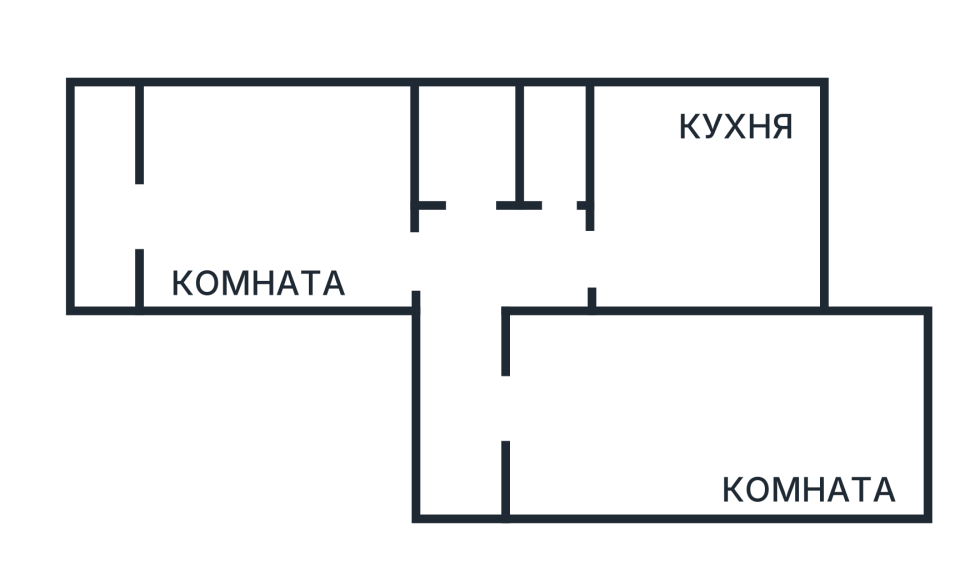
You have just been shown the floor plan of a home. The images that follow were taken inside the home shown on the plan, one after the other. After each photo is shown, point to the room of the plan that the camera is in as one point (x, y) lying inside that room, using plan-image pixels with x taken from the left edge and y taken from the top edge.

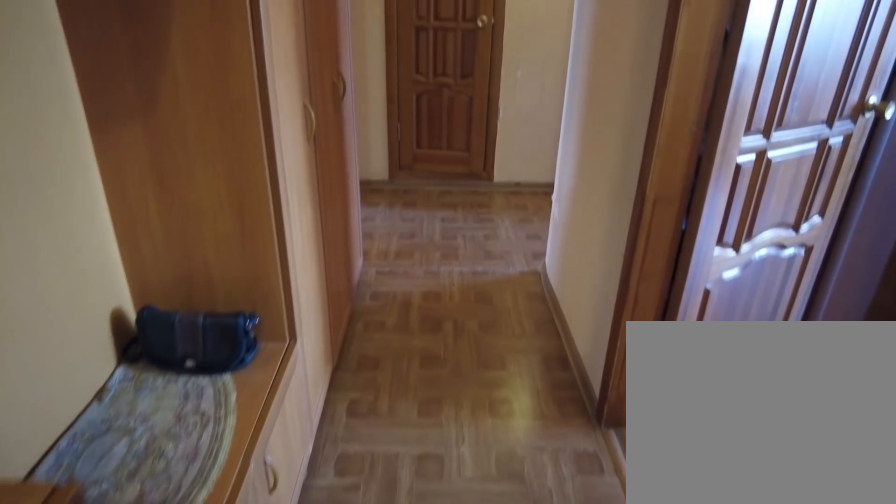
(473, 476)
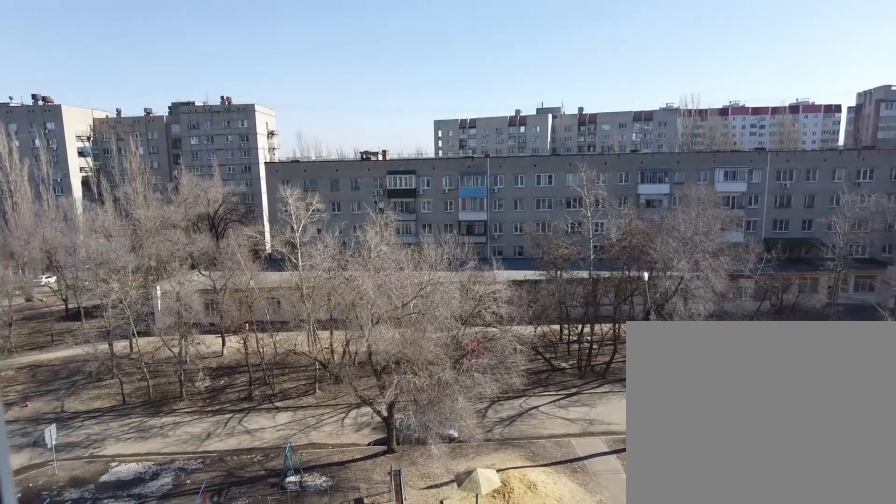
(627, 451)
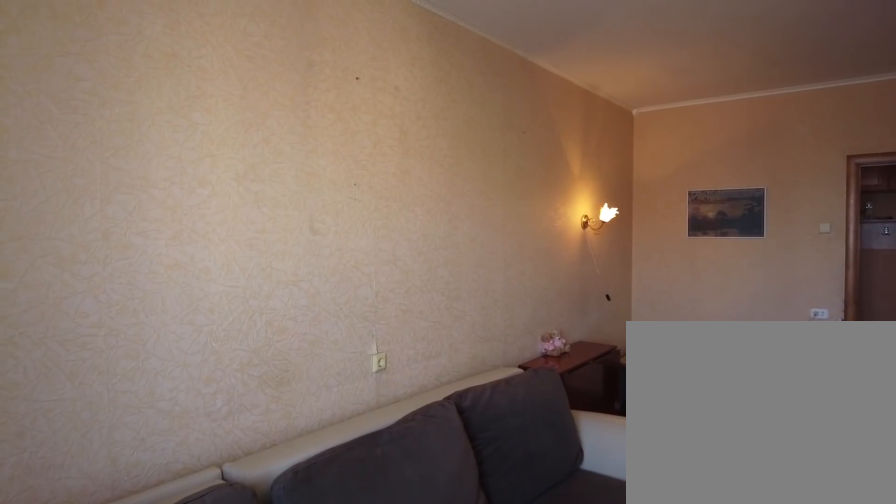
(627, 451)
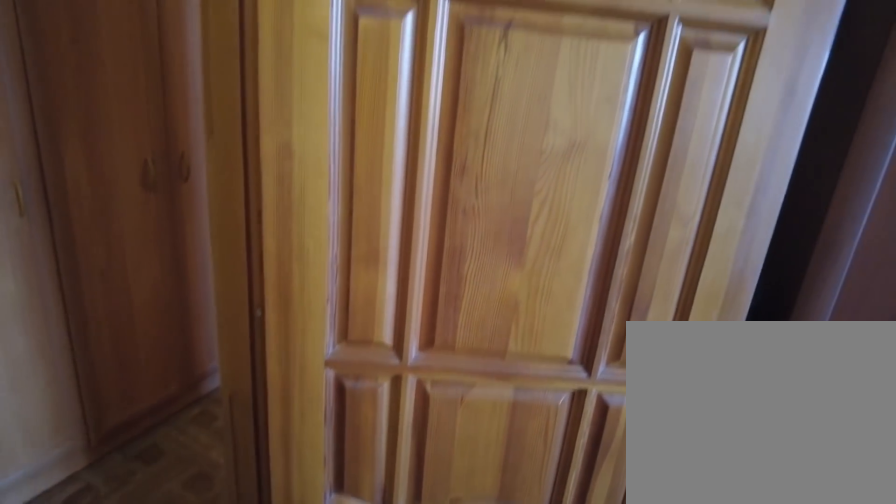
(512, 426)
